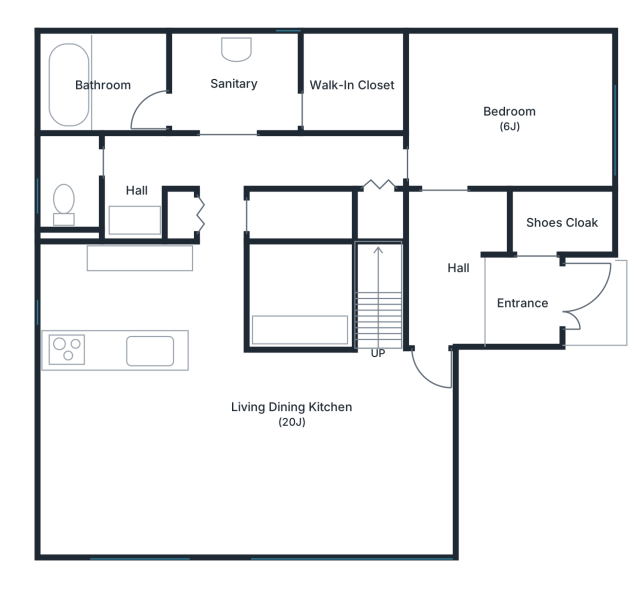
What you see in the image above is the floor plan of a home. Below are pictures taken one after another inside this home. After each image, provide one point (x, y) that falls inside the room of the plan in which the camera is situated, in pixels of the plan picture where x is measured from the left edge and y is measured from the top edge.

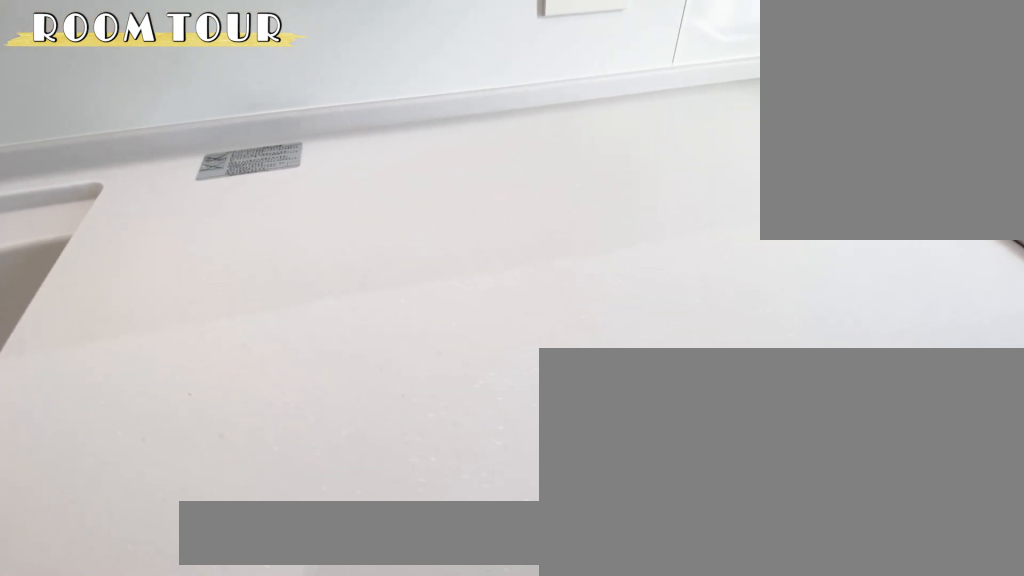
(115, 298)
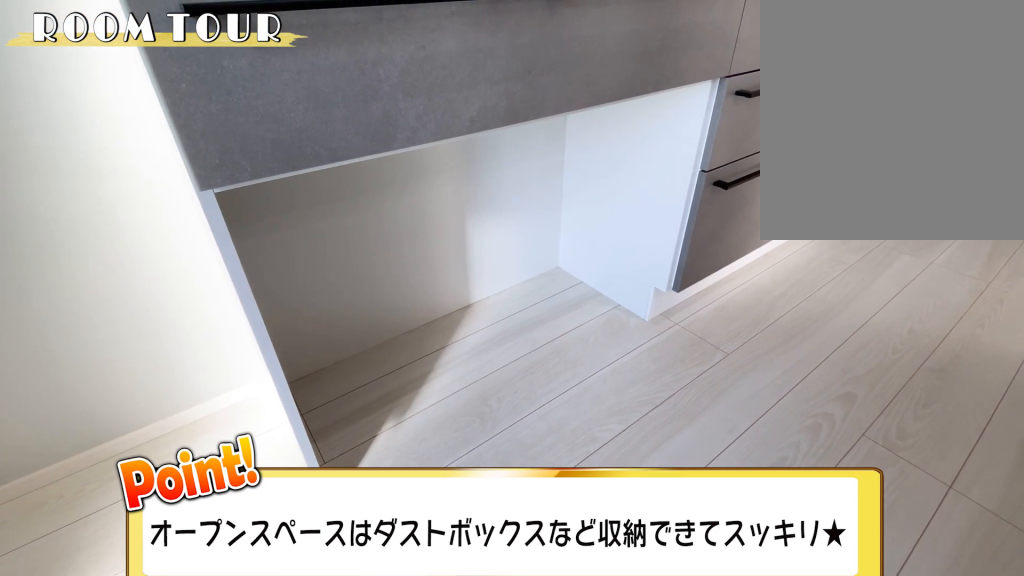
(114, 299)
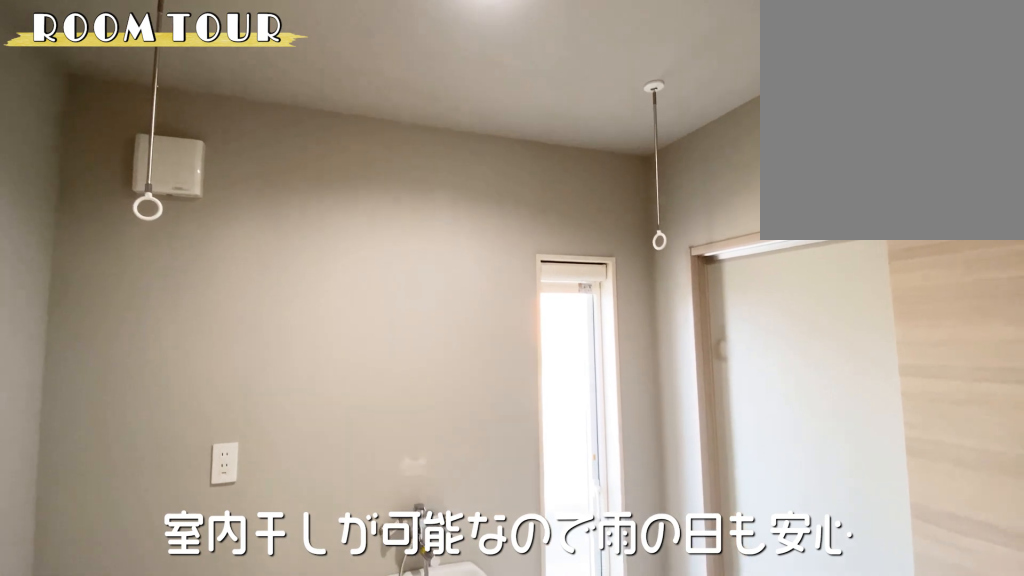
(236, 85)
